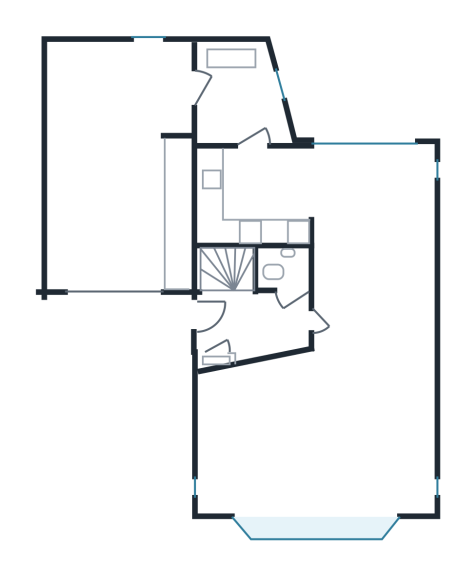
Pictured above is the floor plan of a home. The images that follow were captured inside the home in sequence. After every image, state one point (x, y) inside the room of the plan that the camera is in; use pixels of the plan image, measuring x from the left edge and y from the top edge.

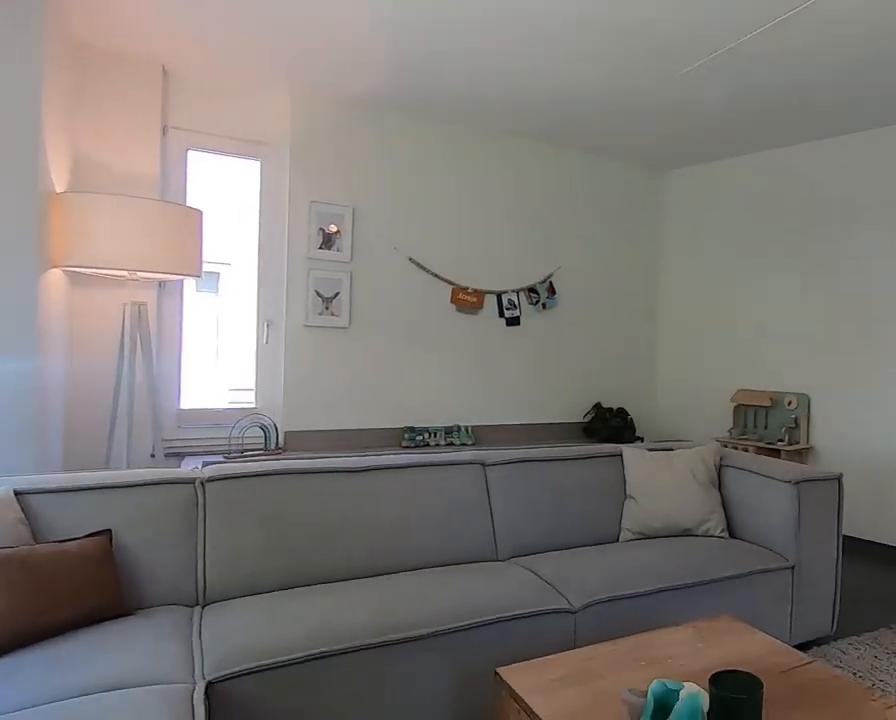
(318, 440)
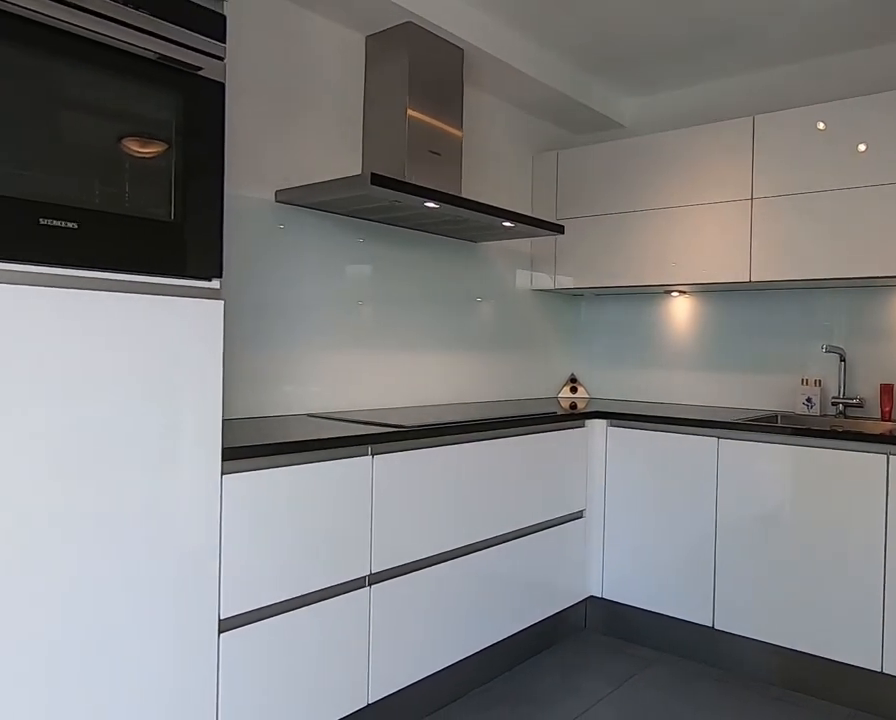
(267, 182)
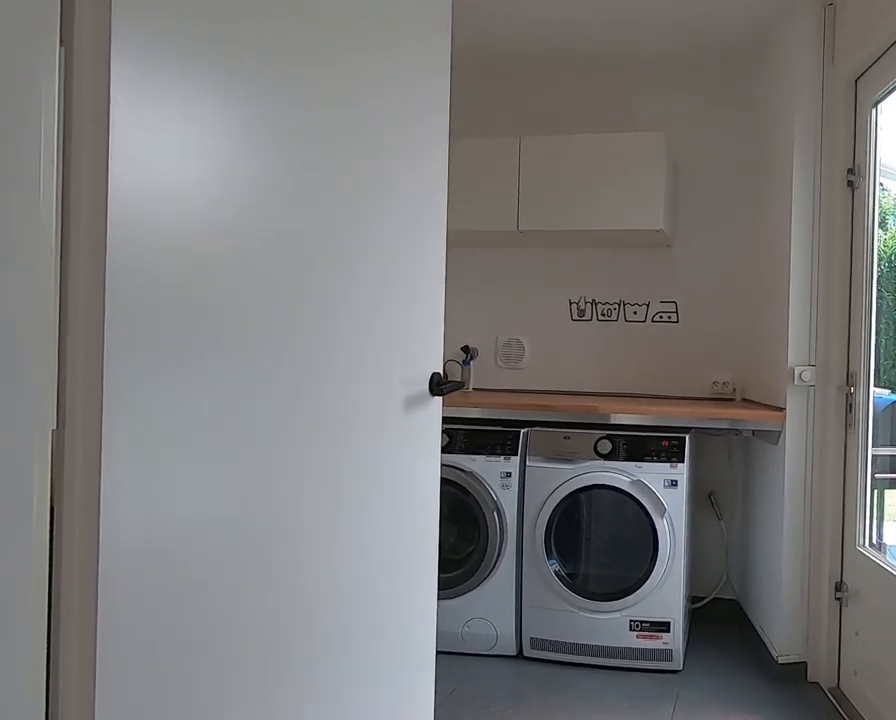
(267, 182)
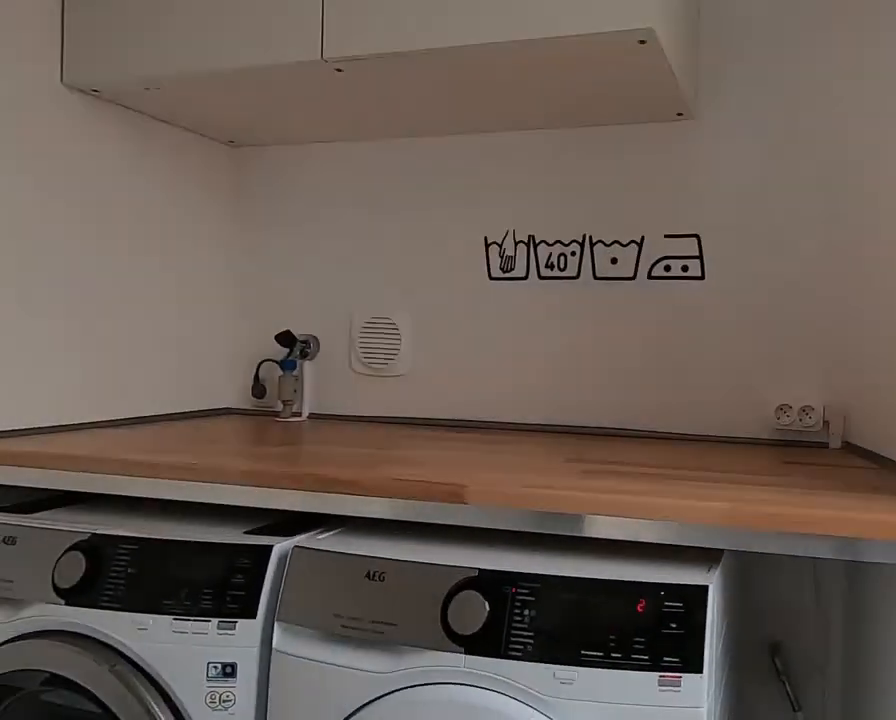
(237, 95)
